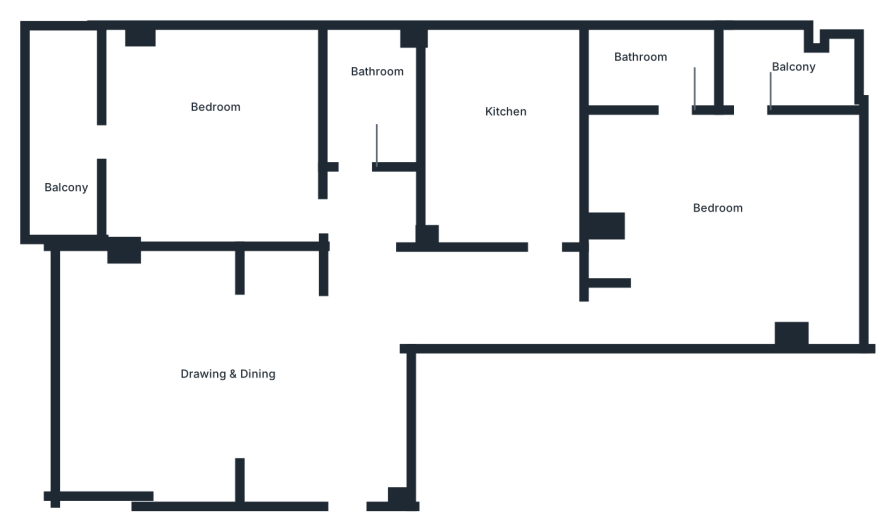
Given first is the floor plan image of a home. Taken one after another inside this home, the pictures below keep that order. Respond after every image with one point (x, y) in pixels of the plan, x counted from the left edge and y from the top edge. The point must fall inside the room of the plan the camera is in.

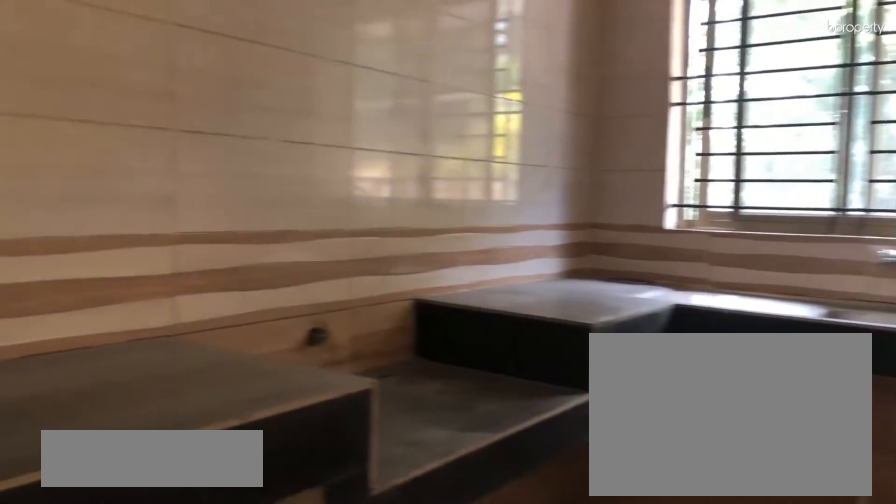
(509, 131)
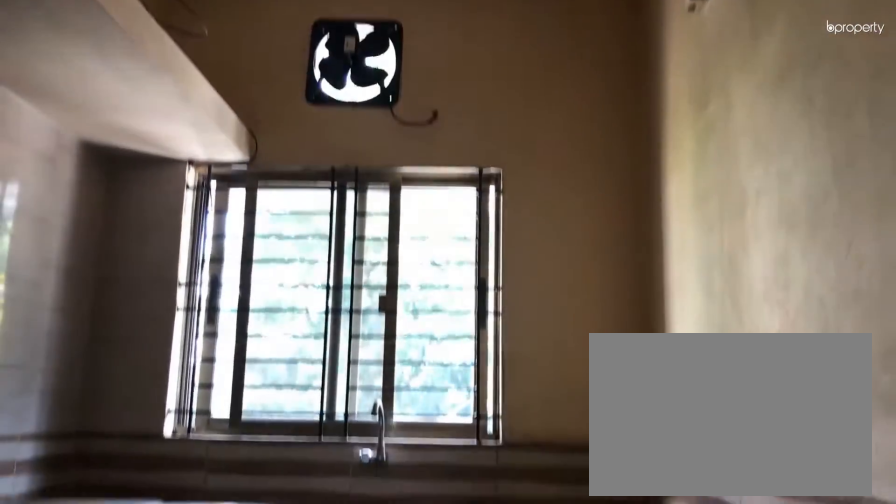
(509, 131)
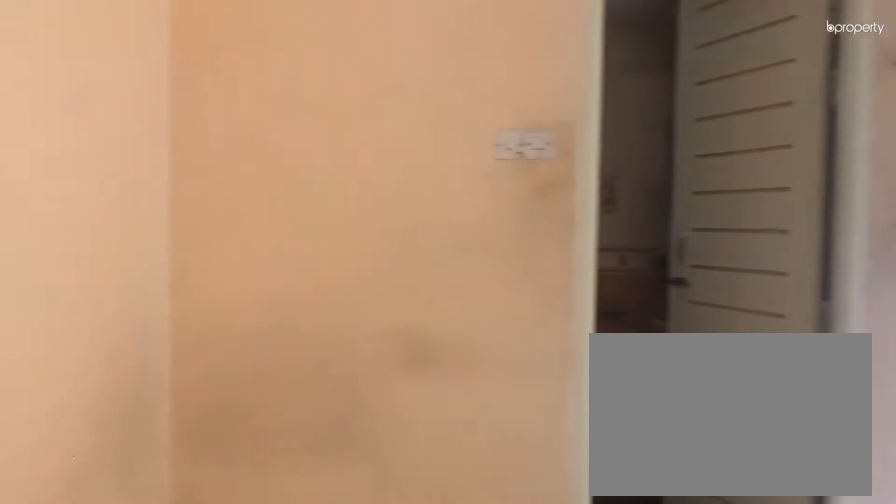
(714, 198)
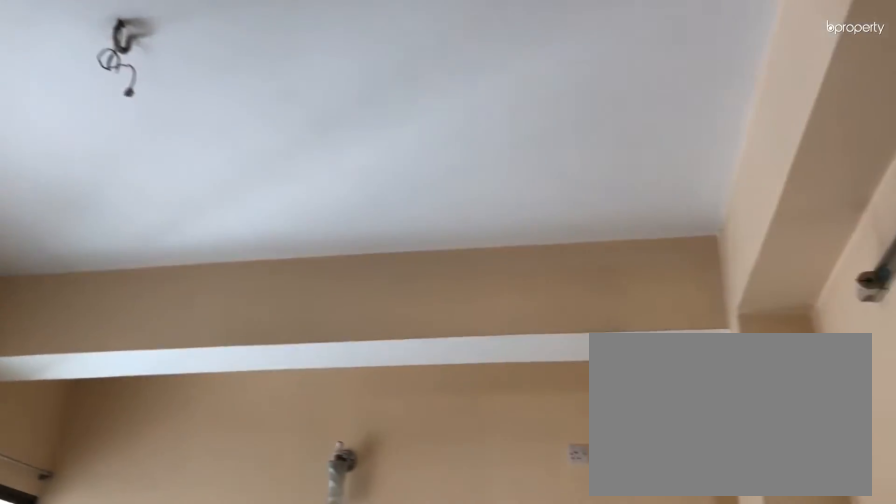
(695, 177)
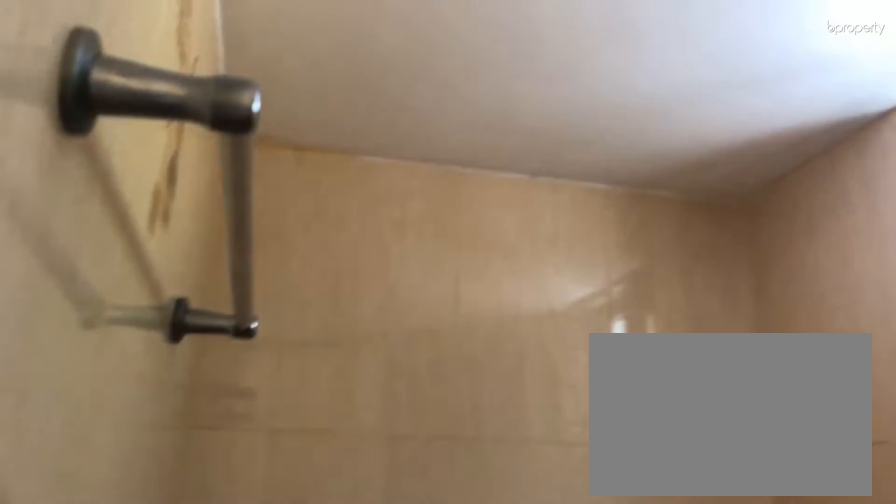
(652, 60)
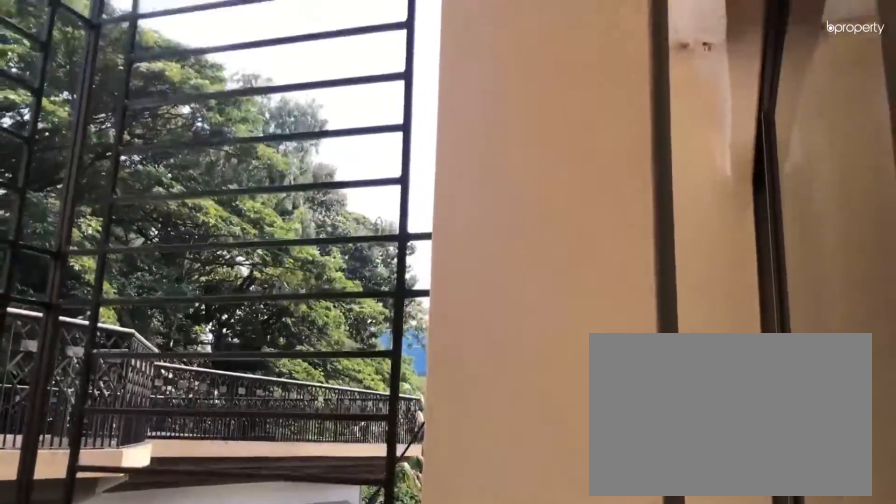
(780, 66)
